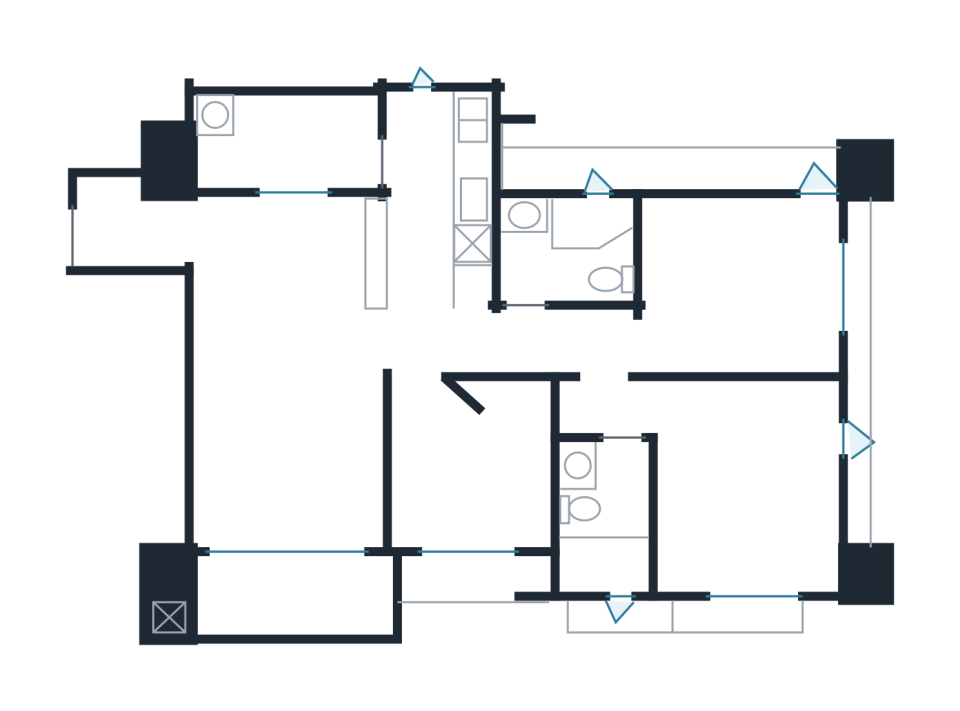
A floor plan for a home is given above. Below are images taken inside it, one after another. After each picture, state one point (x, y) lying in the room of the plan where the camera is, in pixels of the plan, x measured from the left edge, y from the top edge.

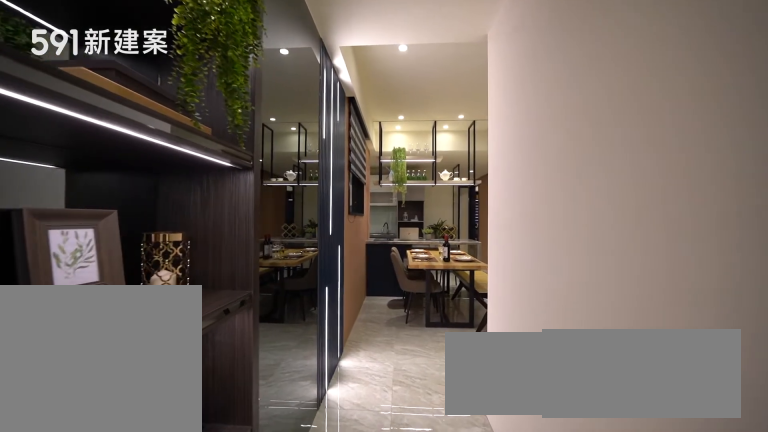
(133, 217)
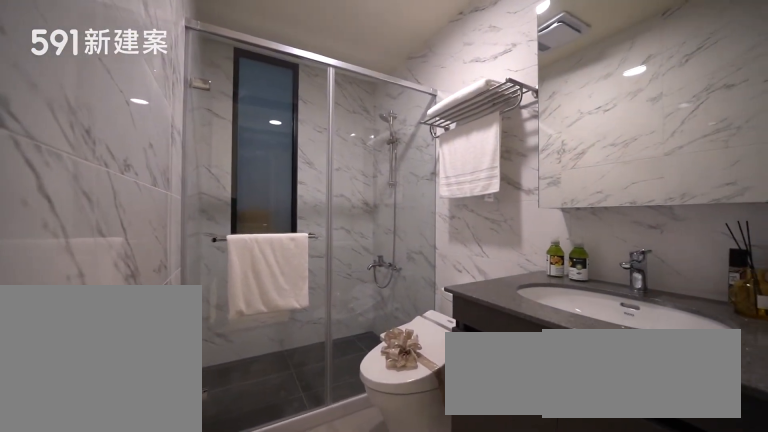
(600, 522)
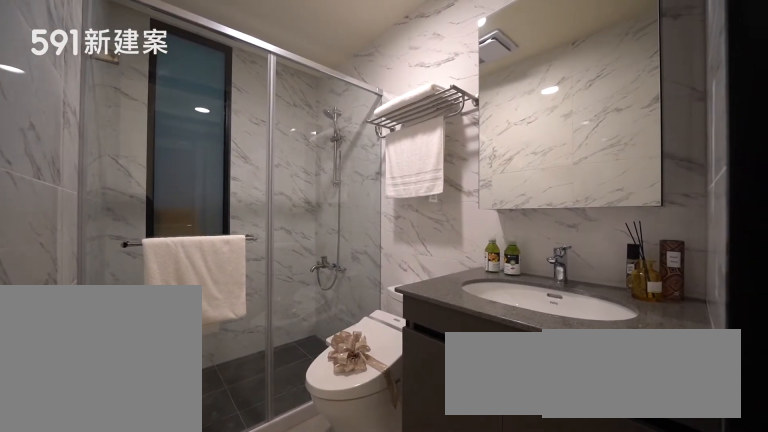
(600, 522)
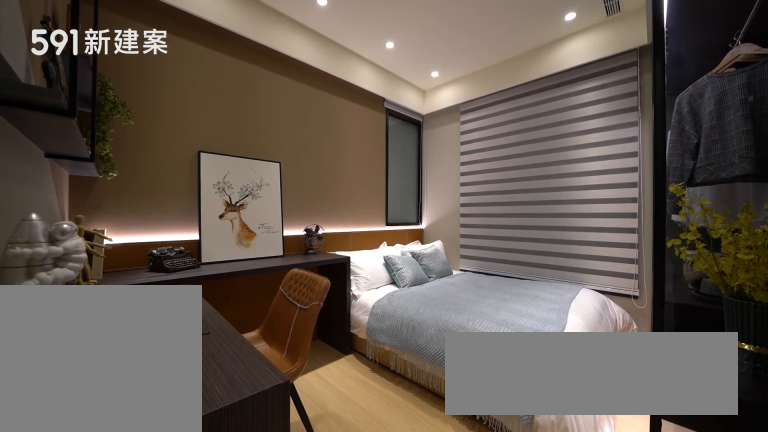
(746, 281)
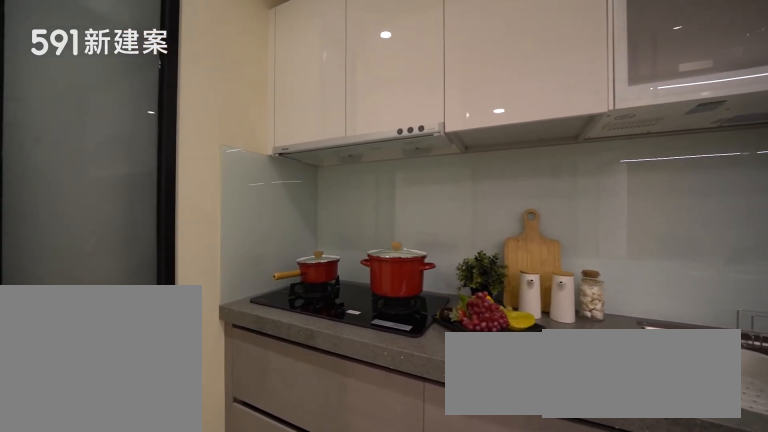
(440, 192)
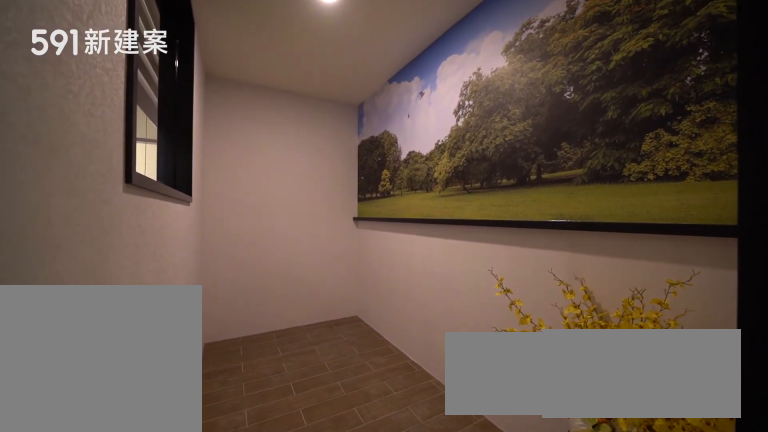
(281, 140)
